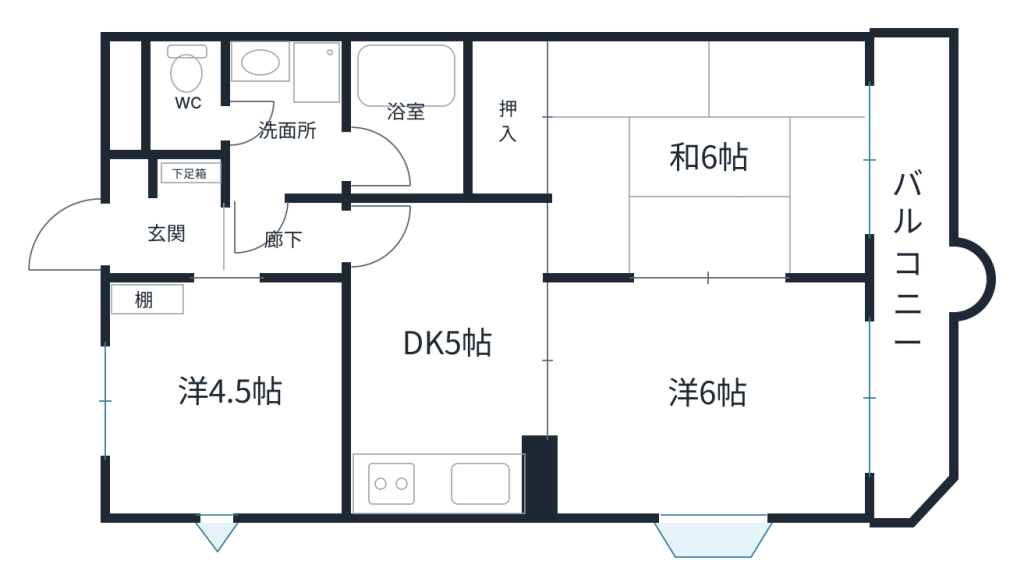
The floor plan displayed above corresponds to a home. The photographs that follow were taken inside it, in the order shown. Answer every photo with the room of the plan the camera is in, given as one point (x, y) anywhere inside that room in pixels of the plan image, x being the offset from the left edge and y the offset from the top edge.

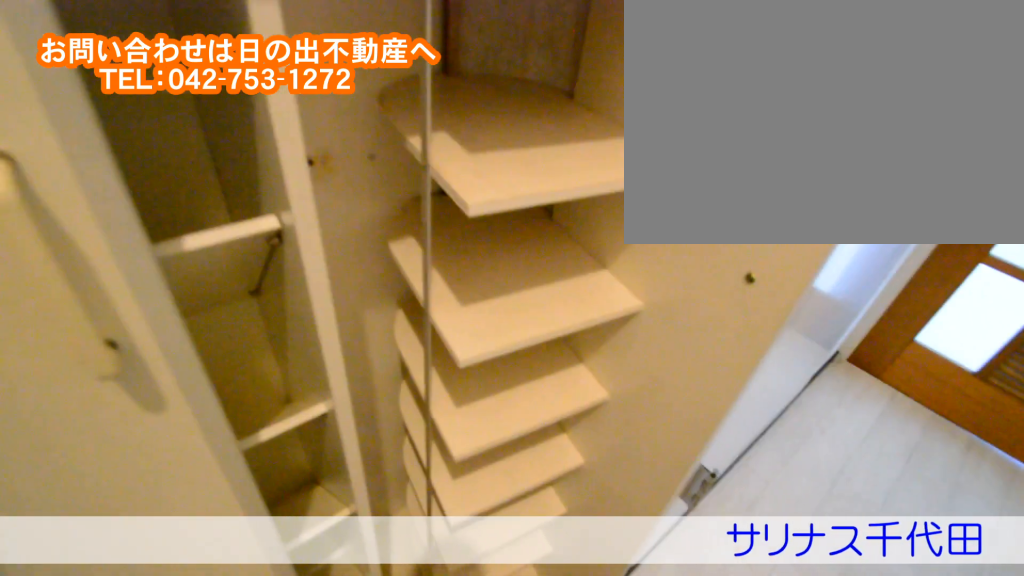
(206, 233)
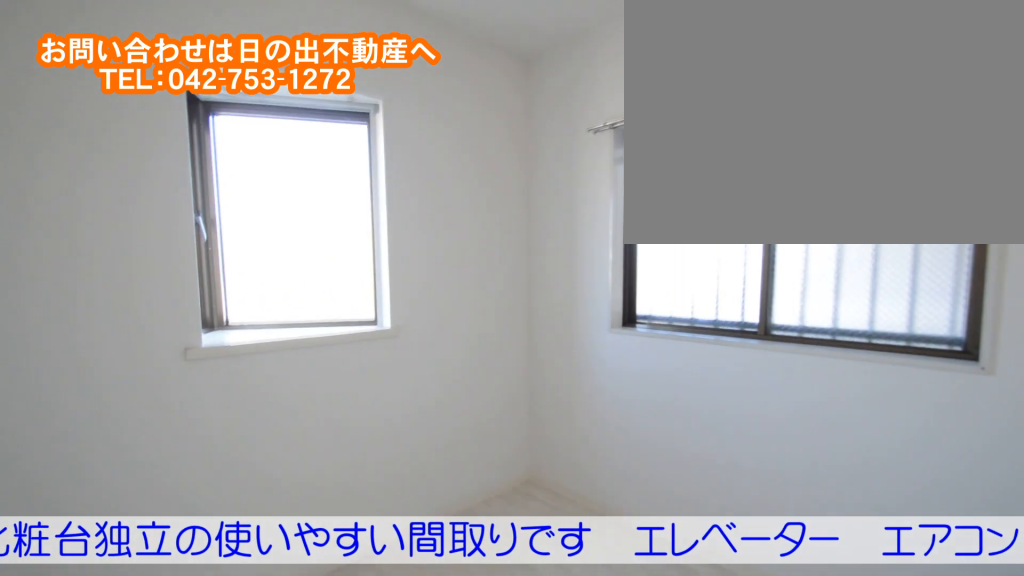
(228, 442)
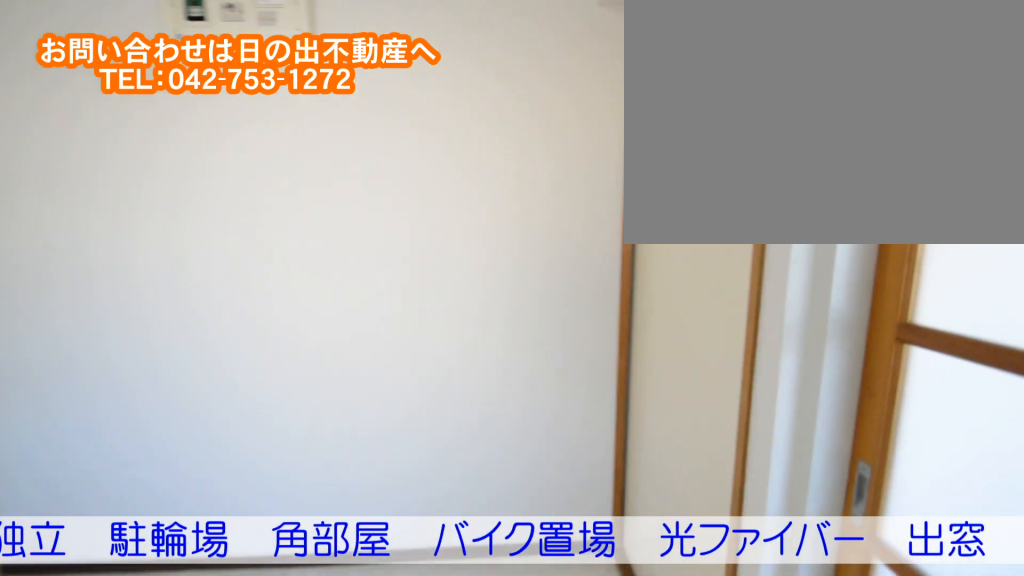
(458, 389)
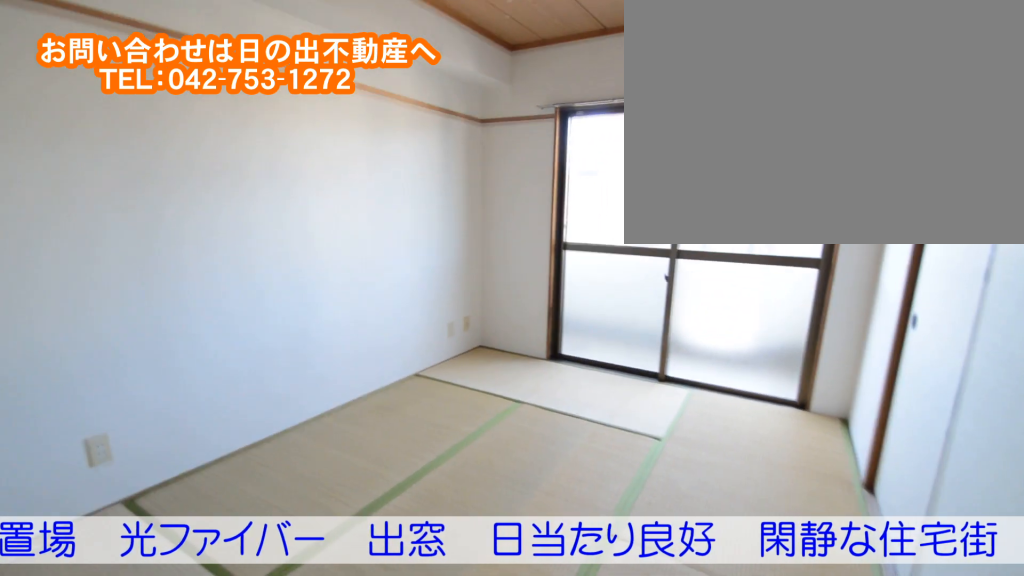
(702, 202)
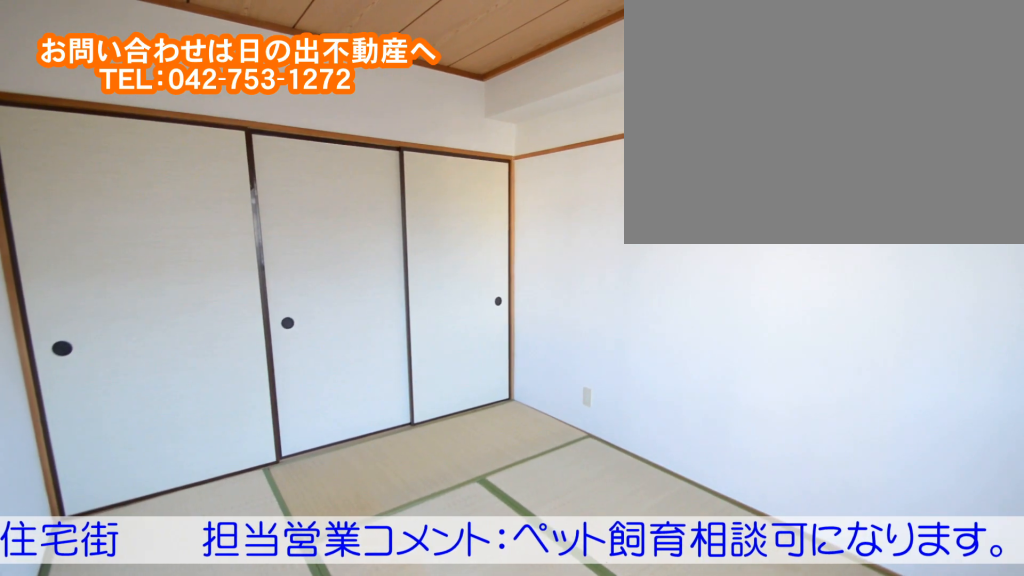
(702, 202)
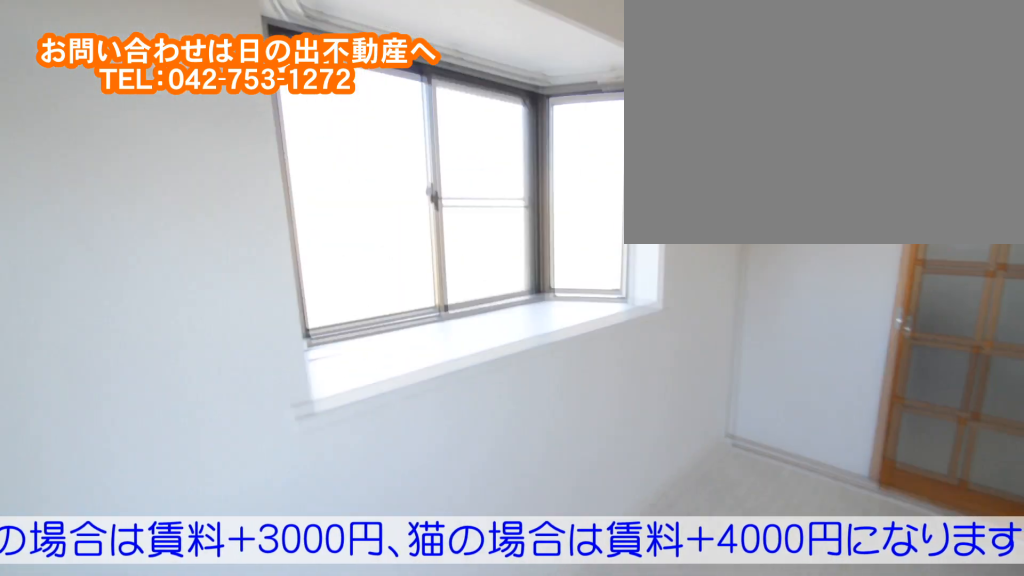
(717, 426)
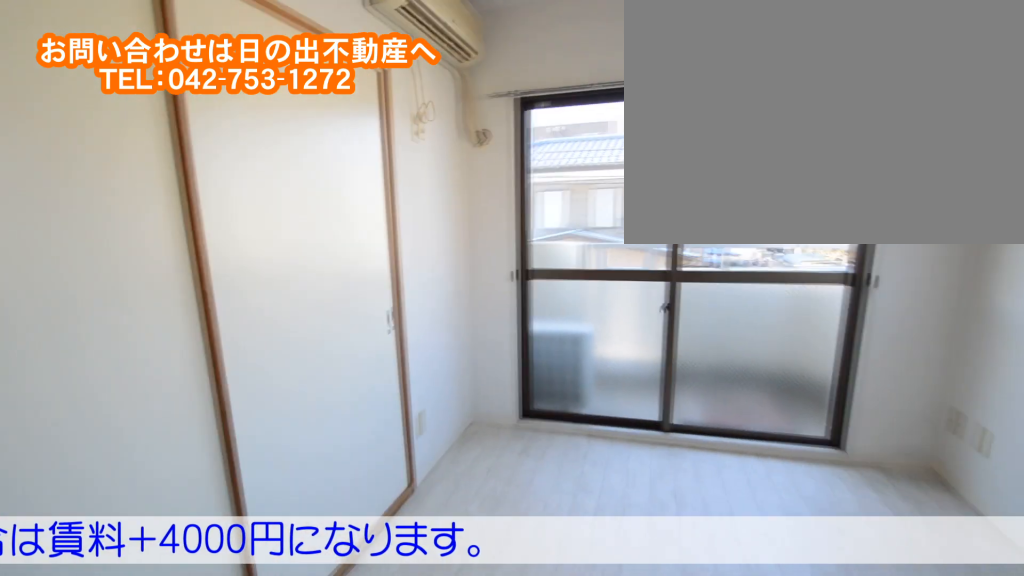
(717, 426)
